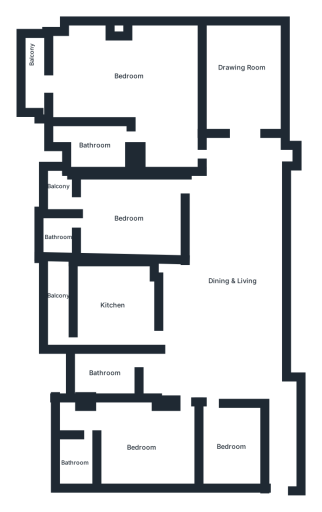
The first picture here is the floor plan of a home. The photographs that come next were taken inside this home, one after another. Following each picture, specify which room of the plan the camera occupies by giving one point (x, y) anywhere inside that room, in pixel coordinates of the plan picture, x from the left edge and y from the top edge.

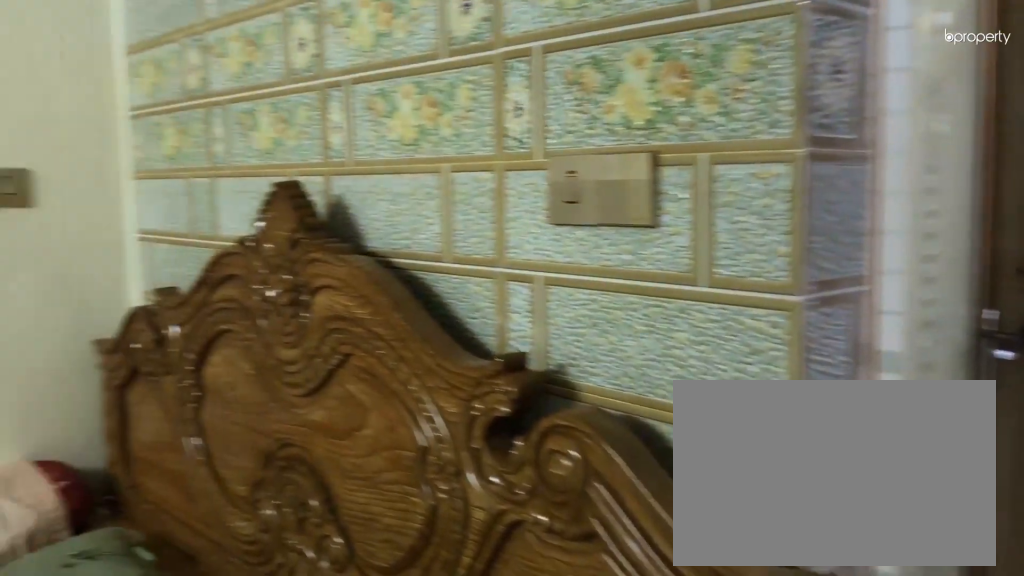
(144, 449)
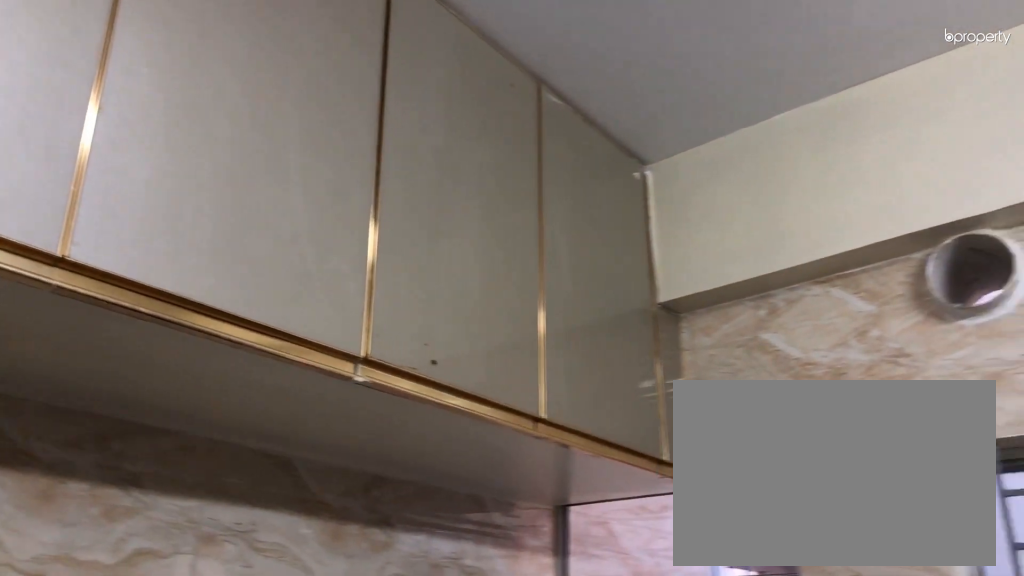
(112, 304)
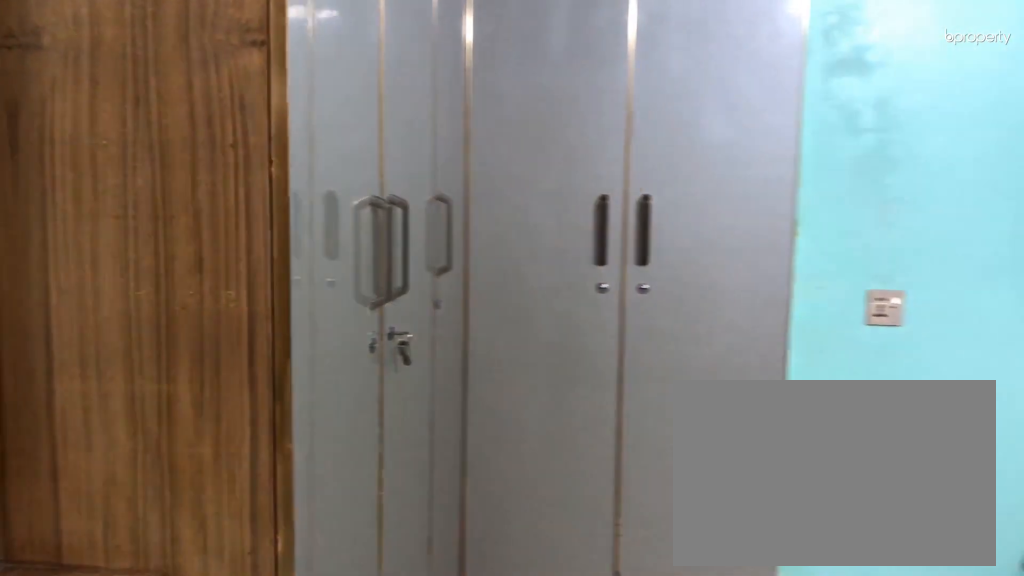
(130, 216)
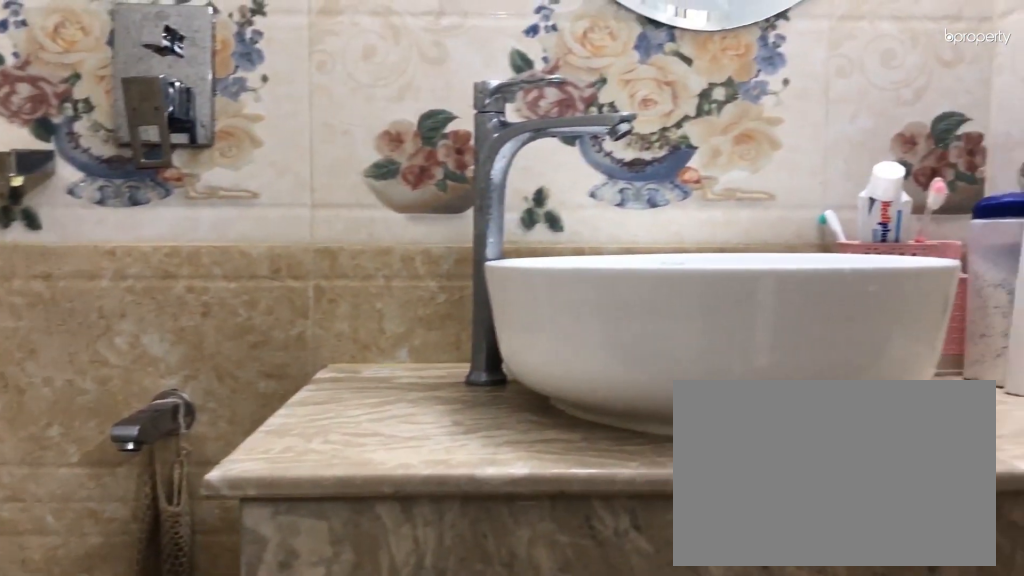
(58, 237)
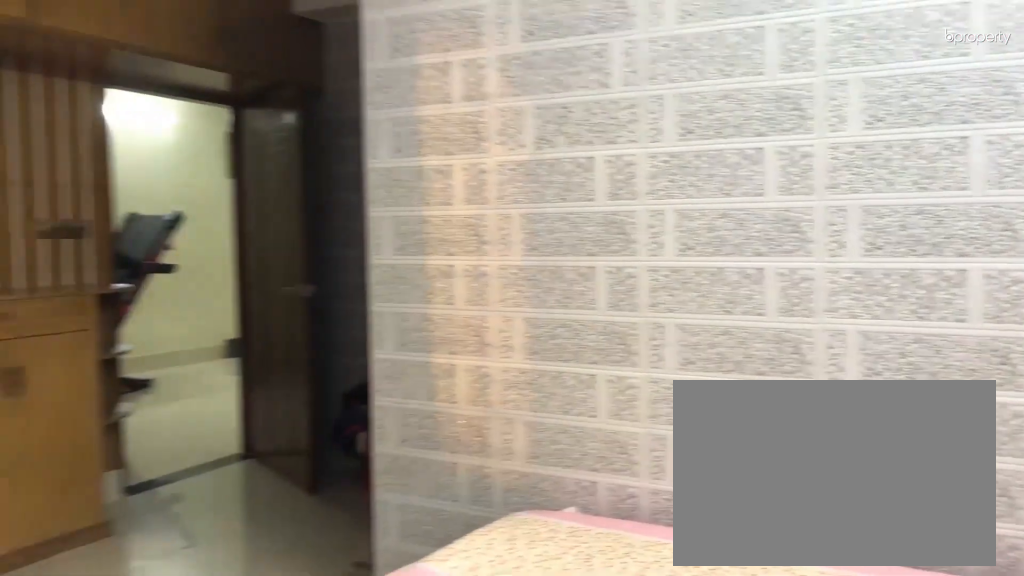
(120, 77)
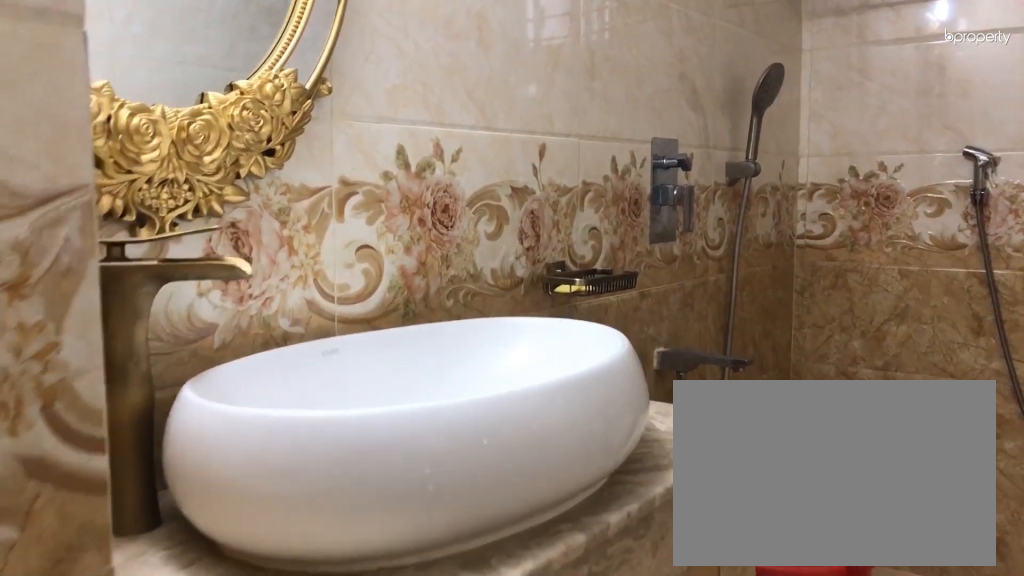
(94, 144)
